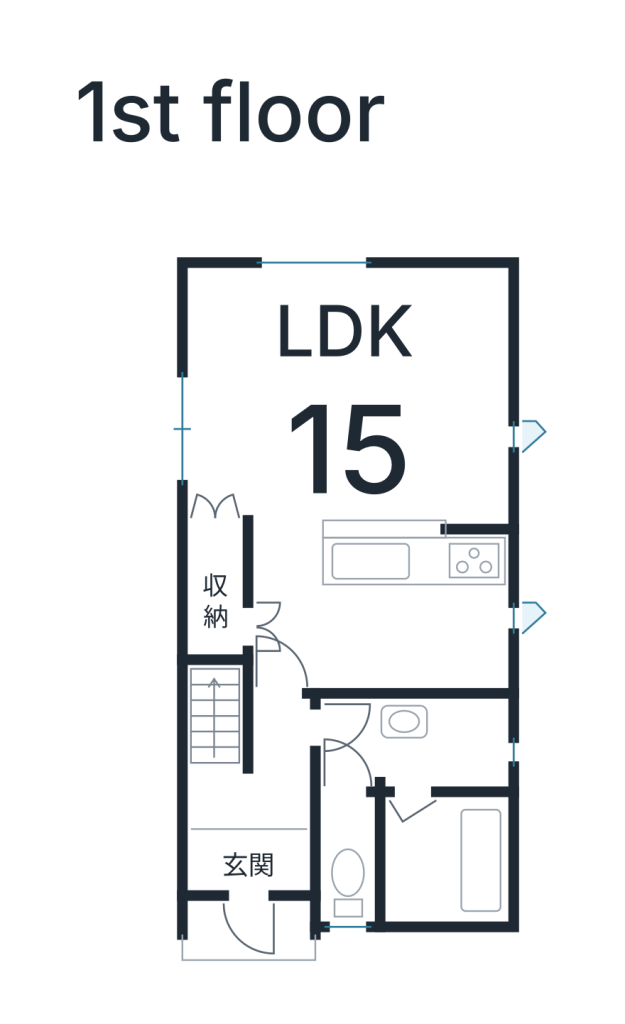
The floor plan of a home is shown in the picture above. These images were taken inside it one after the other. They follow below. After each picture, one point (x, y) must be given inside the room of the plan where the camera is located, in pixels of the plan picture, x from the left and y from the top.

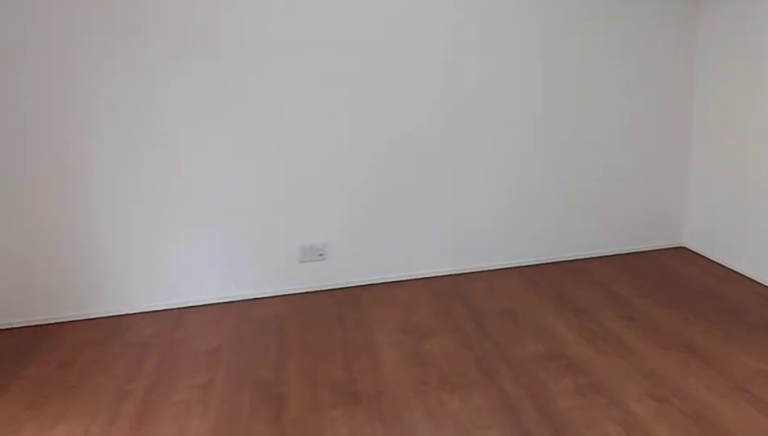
(350, 400)
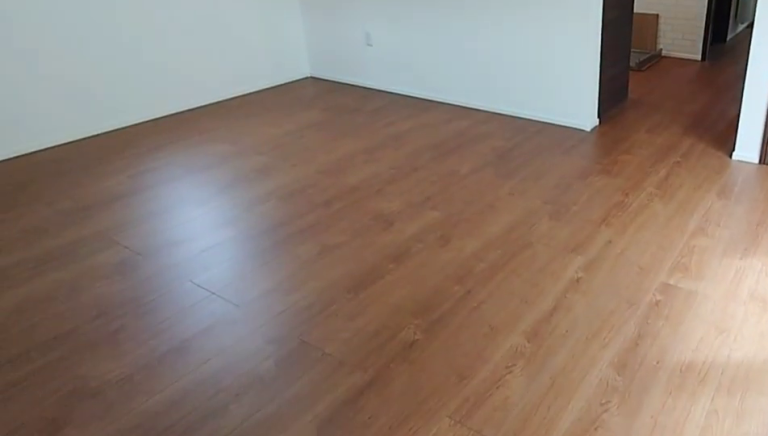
(350, 400)
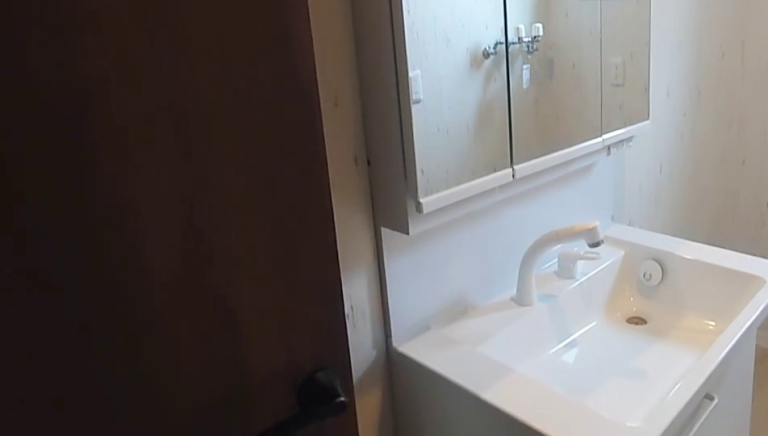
(407, 737)
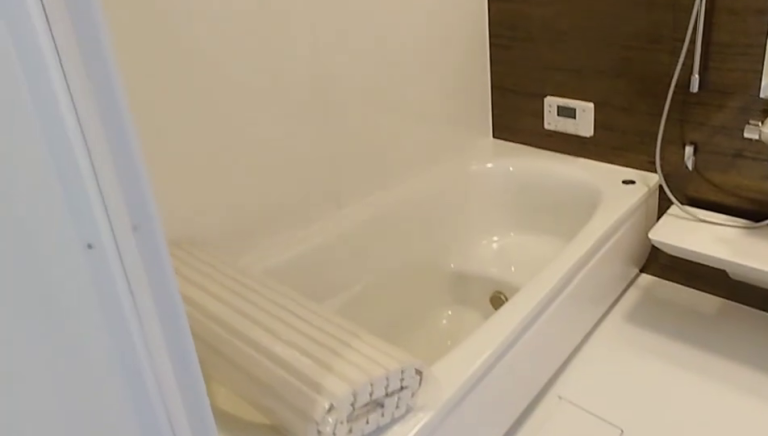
(436, 860)
